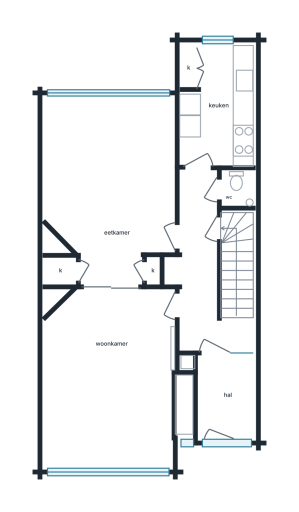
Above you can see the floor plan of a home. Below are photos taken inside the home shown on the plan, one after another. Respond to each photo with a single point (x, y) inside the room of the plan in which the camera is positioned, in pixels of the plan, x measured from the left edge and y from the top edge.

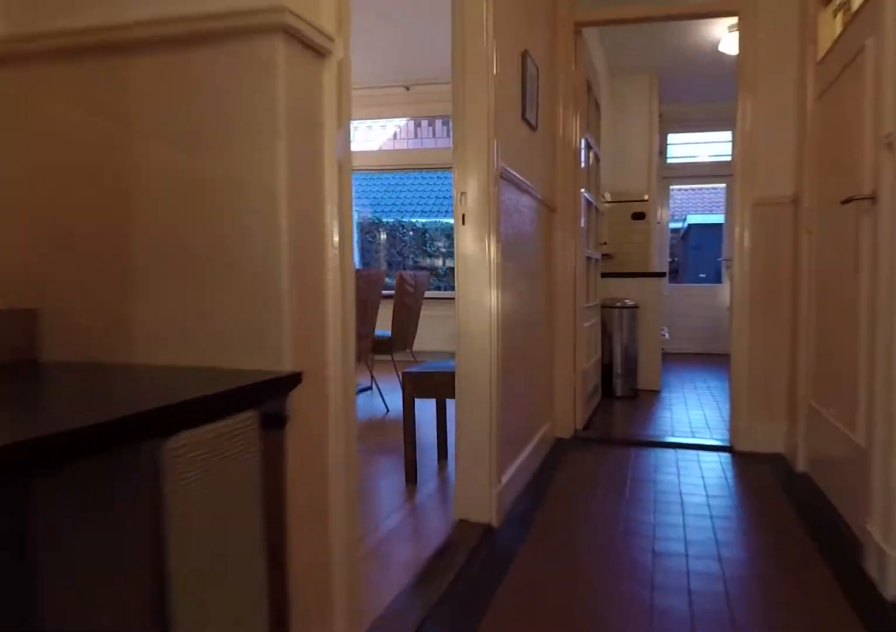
(202, 273)
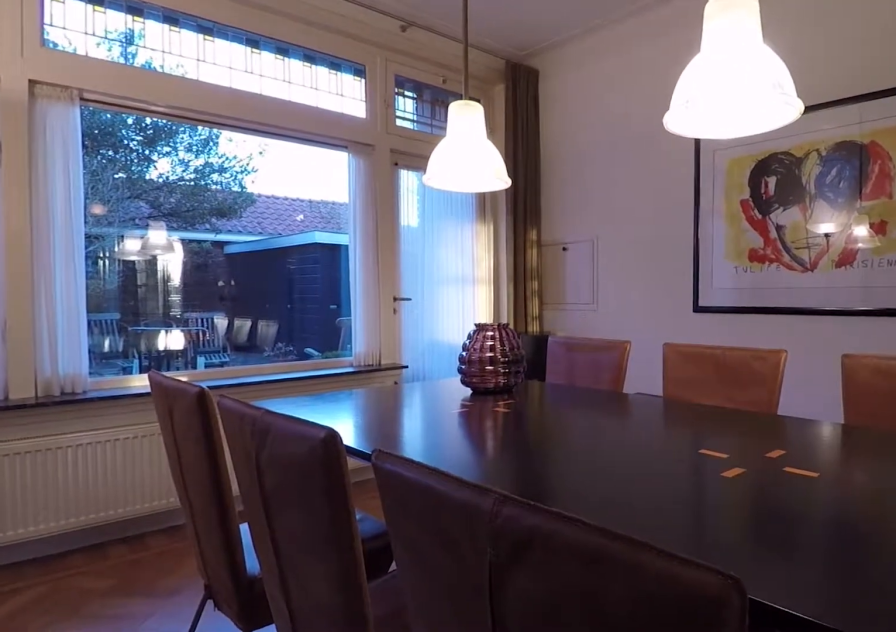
(114, 185)
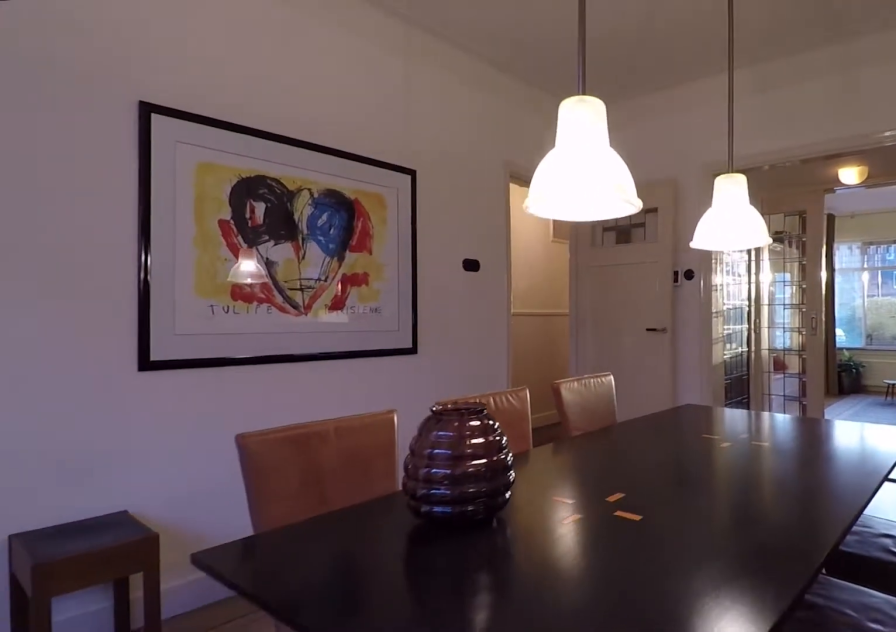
(114, 185)
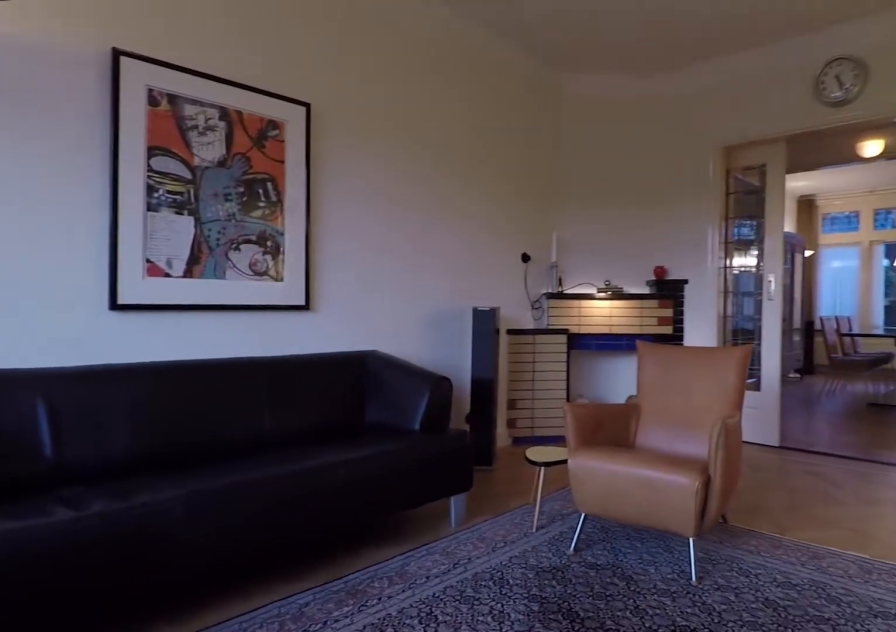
(117, 373)
